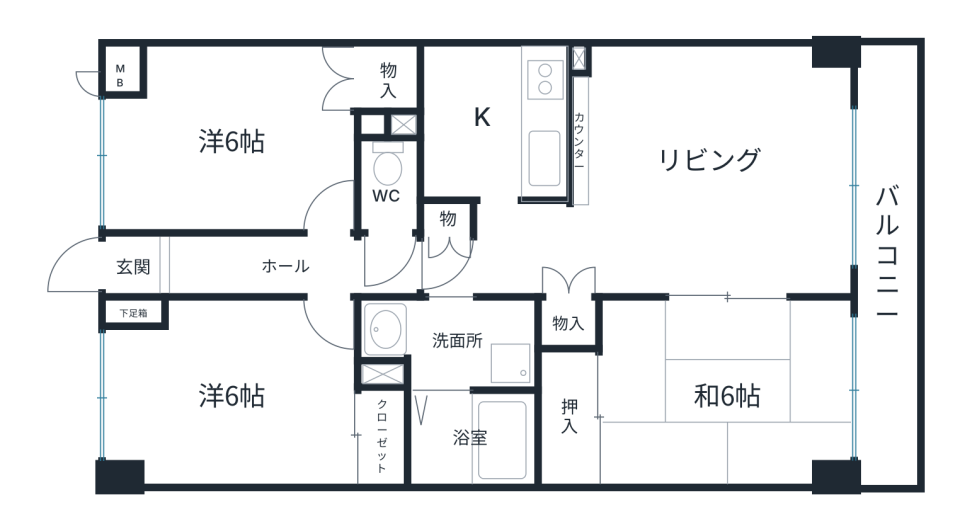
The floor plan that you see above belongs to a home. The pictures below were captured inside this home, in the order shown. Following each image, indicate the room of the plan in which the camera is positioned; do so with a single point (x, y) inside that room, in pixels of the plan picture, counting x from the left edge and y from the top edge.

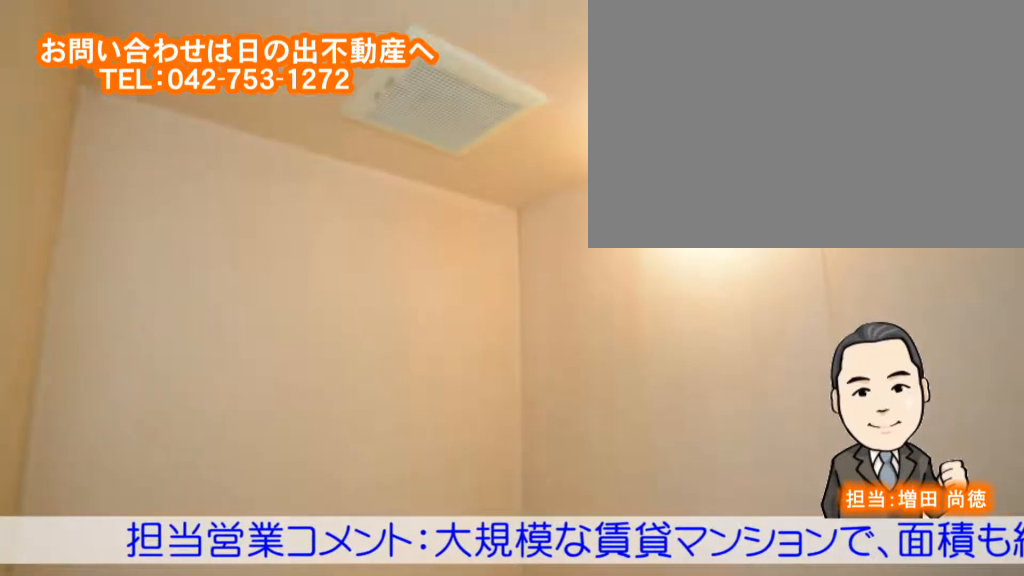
(472, 439)
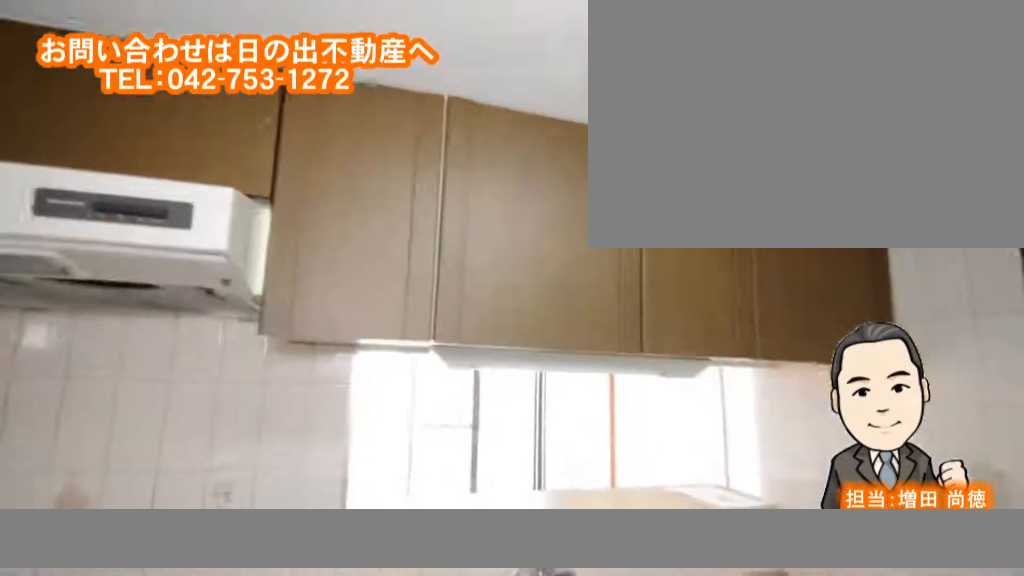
(477, 124)
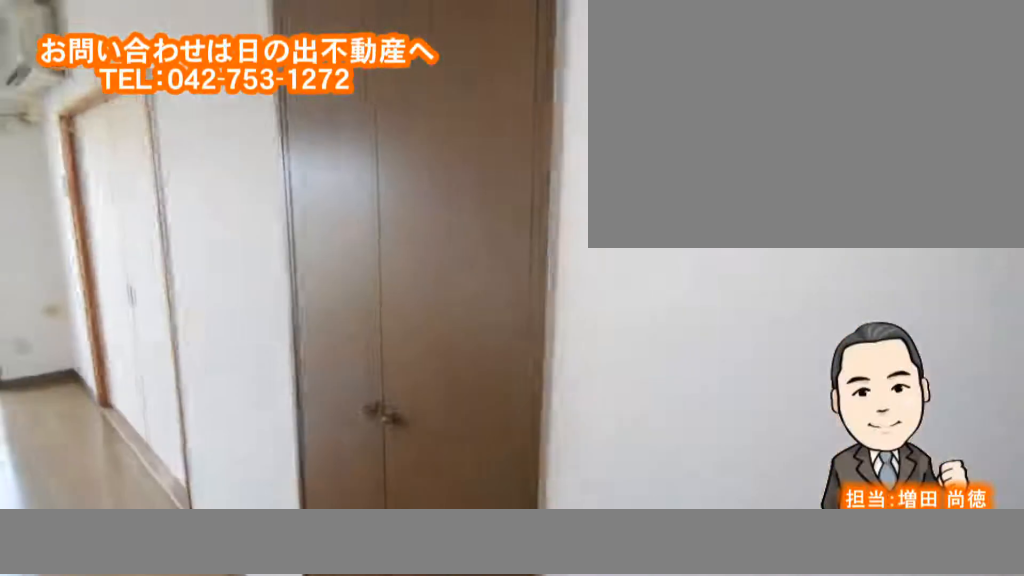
(701, 204)
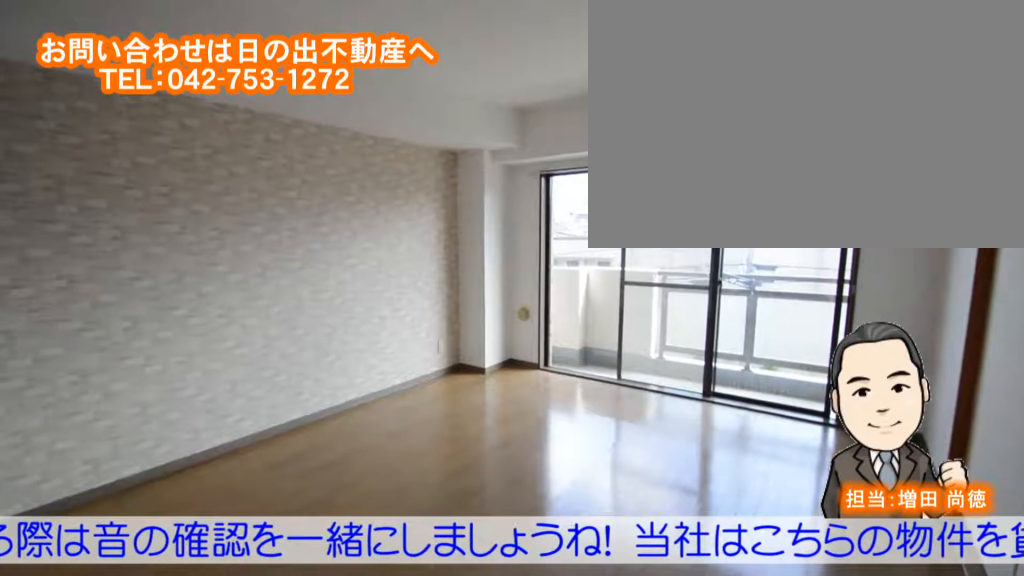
(702, 204)
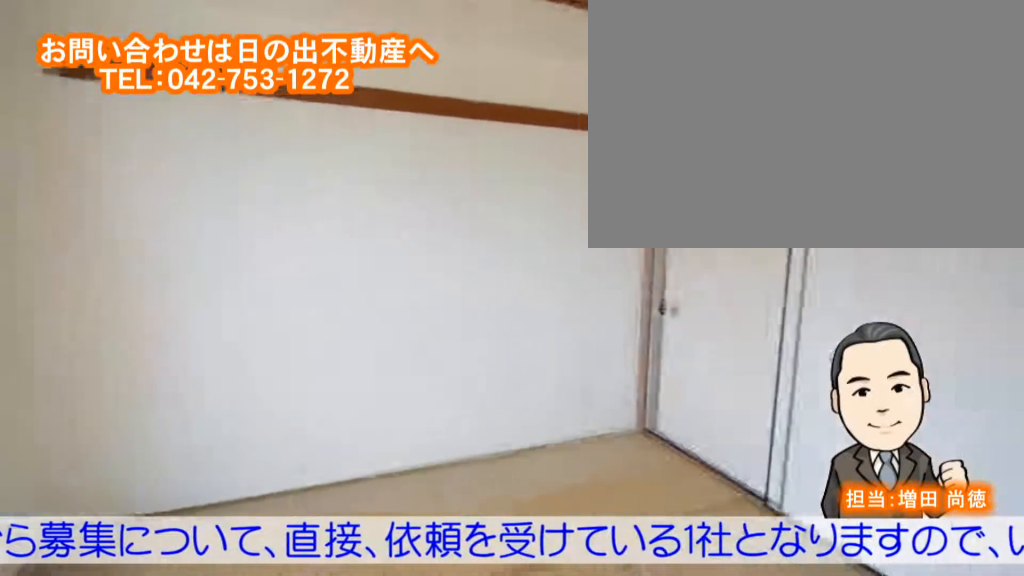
(663, 383)
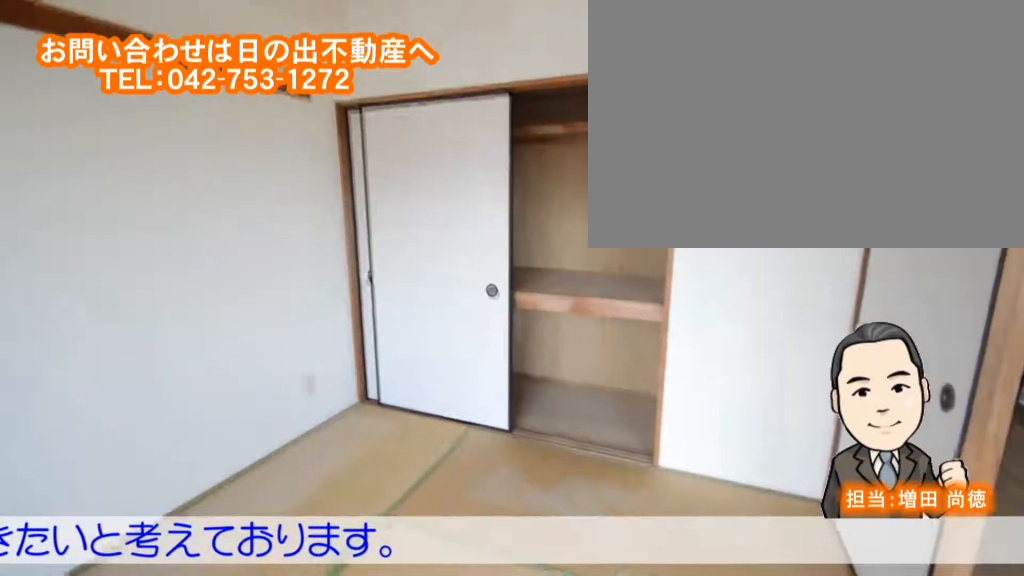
(662, 382)
